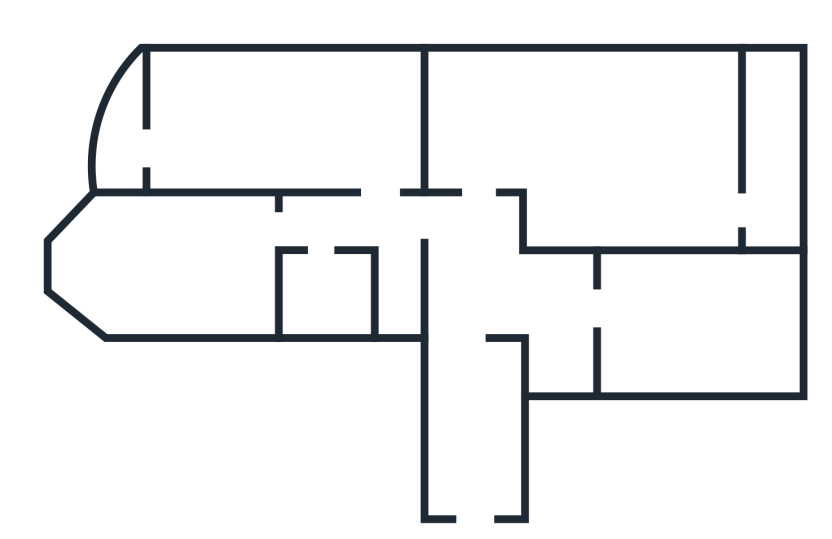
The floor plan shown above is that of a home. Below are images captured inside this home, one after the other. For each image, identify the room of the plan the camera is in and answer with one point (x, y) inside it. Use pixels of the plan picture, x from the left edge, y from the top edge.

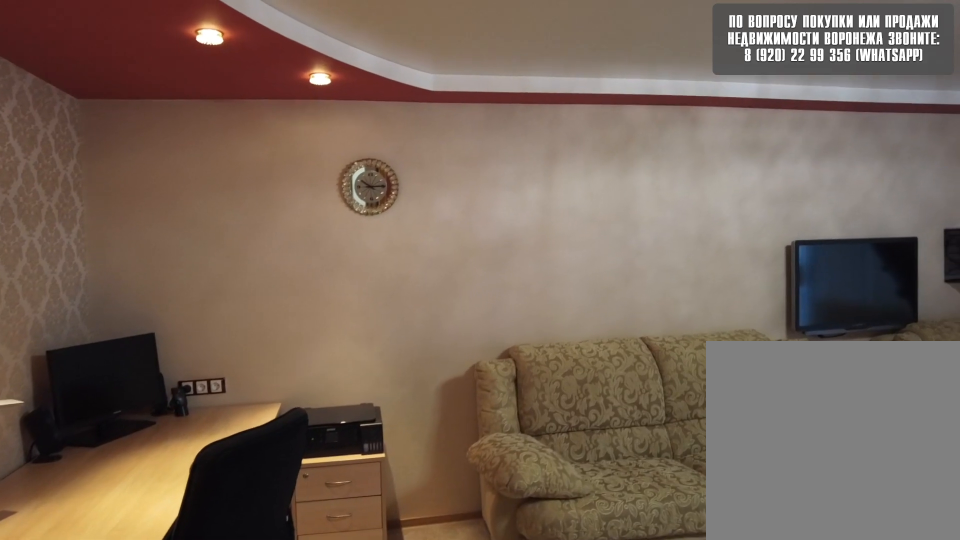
(541, 135)
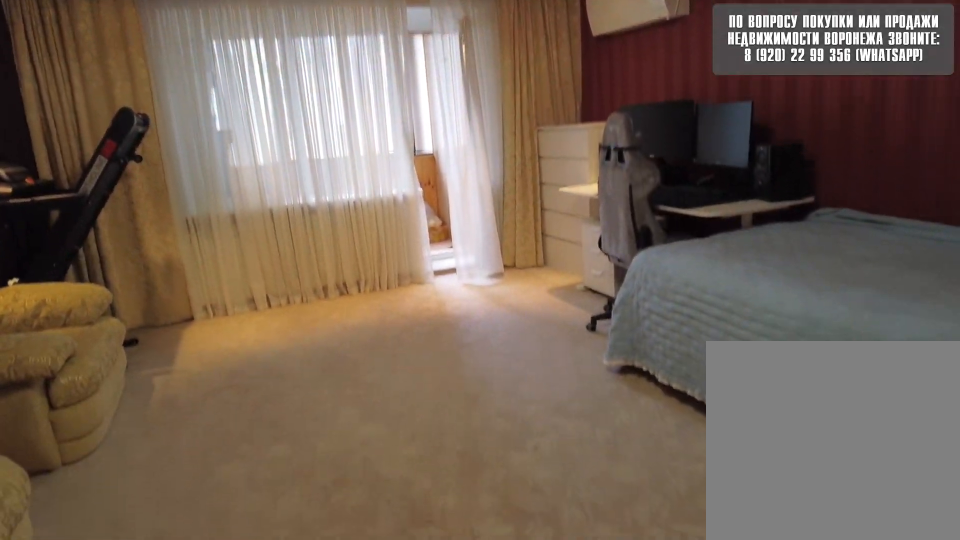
(541, 135)
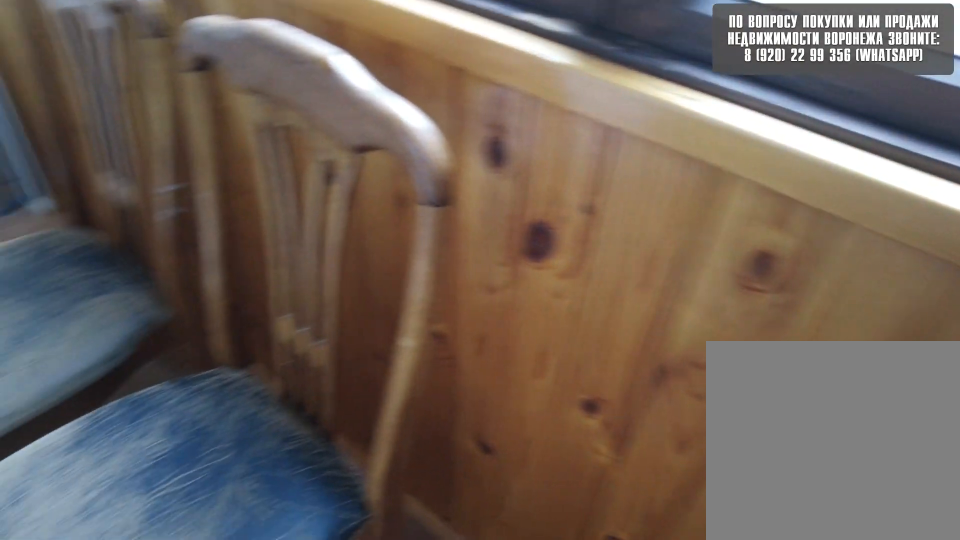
(789, 202)
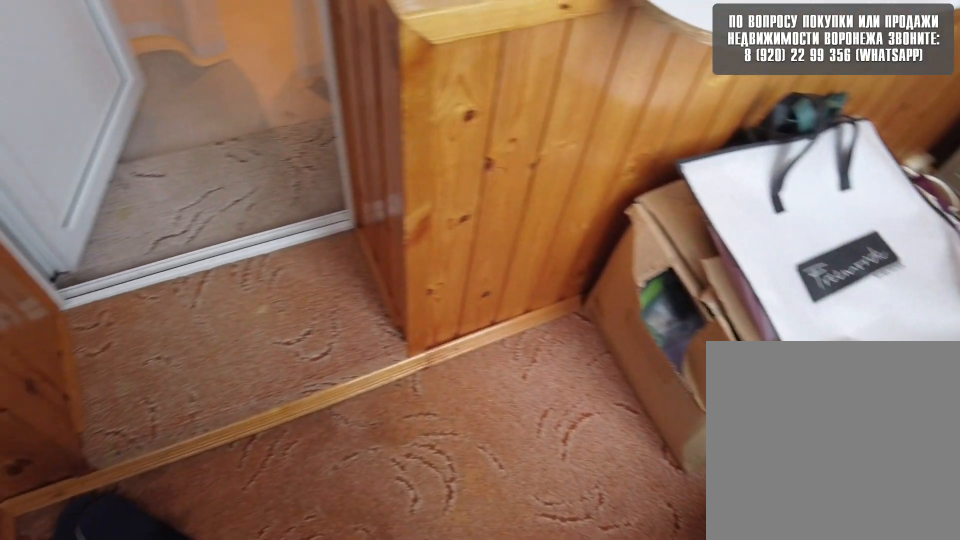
(789, 202)
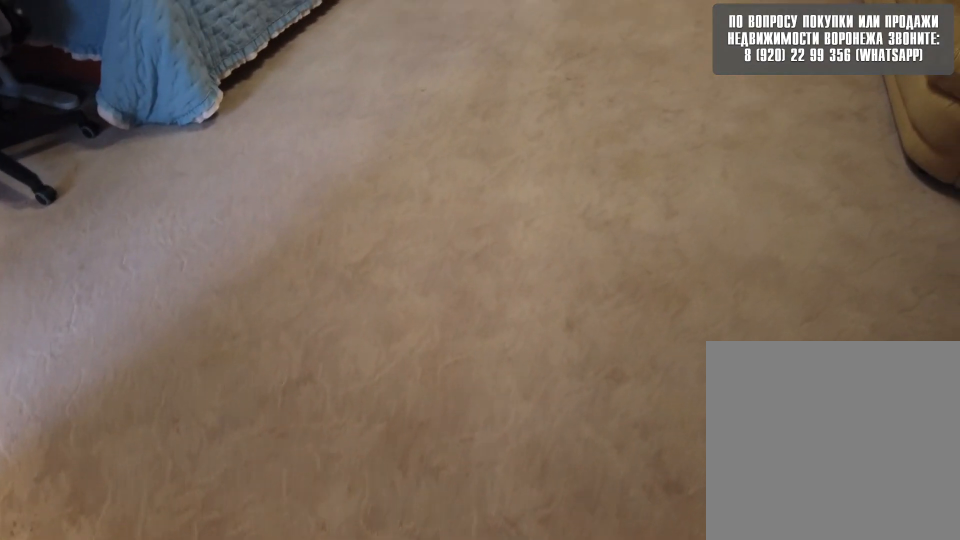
(656, 197)
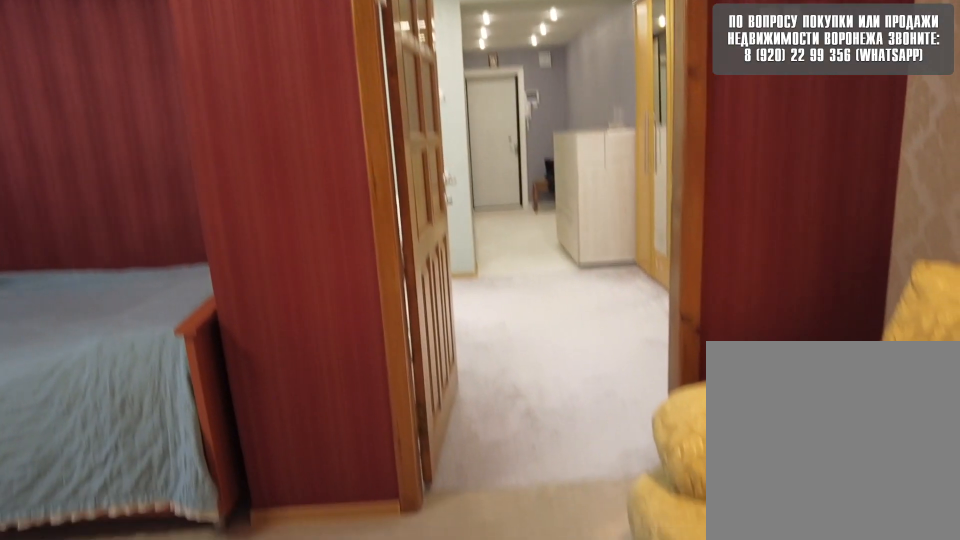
(476, 158)
